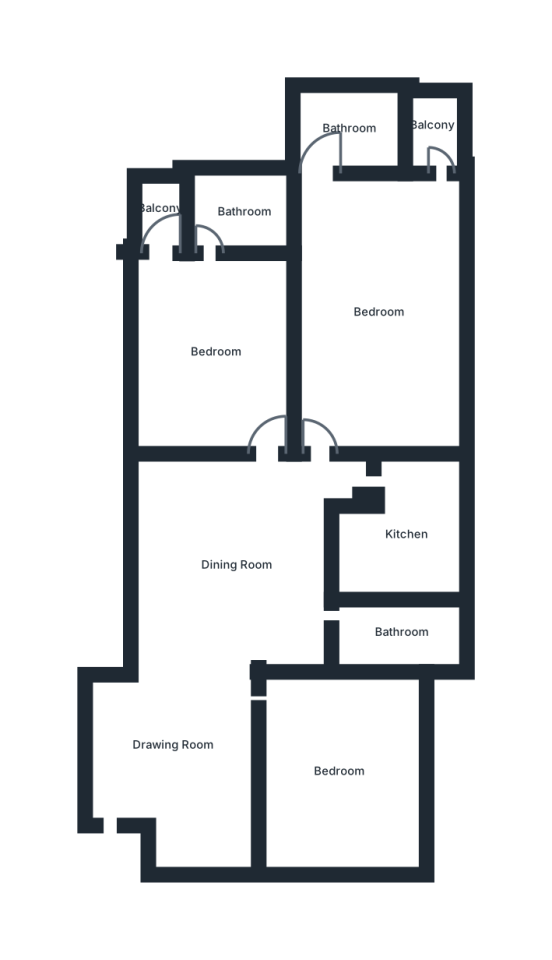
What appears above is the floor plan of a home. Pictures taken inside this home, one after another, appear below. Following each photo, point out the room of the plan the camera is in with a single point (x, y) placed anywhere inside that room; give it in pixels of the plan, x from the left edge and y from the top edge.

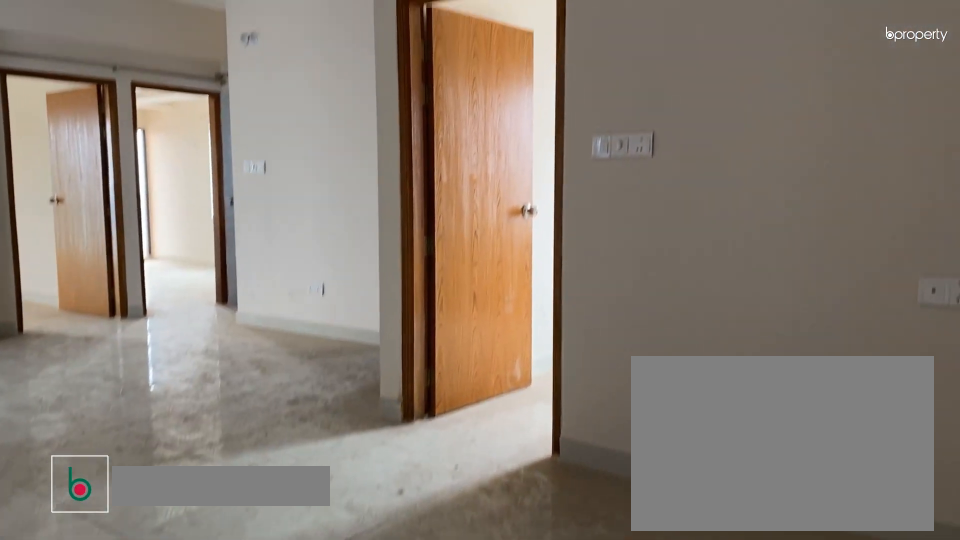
(174, 748)
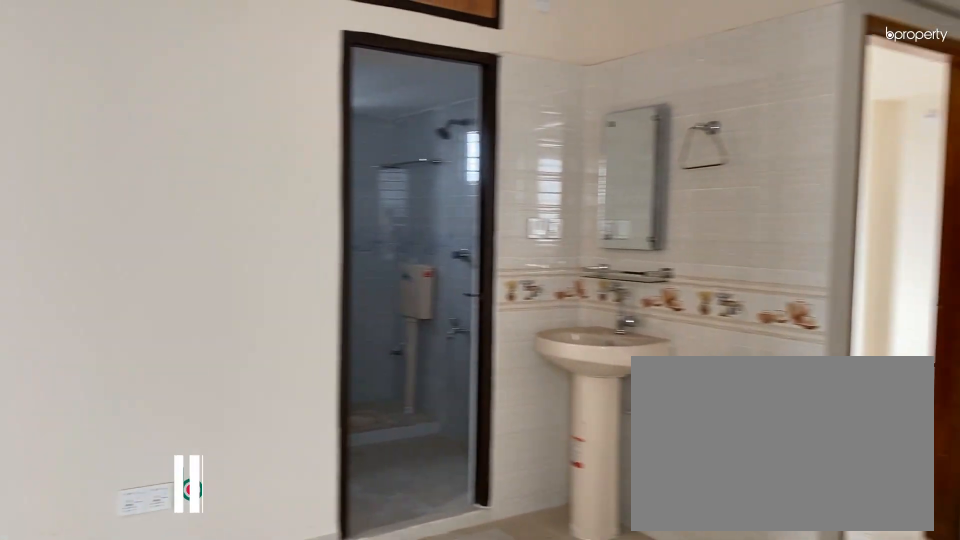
(239, 566)
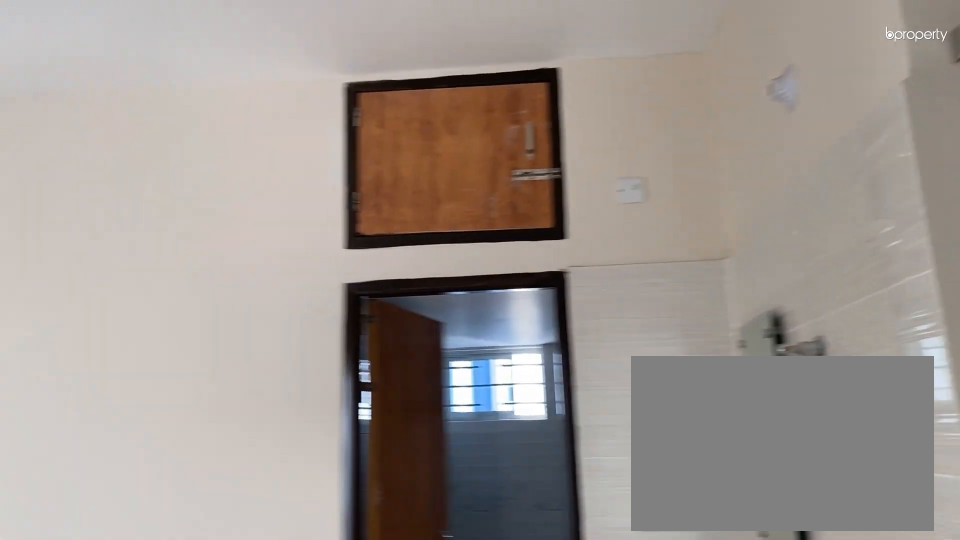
(239, 566)
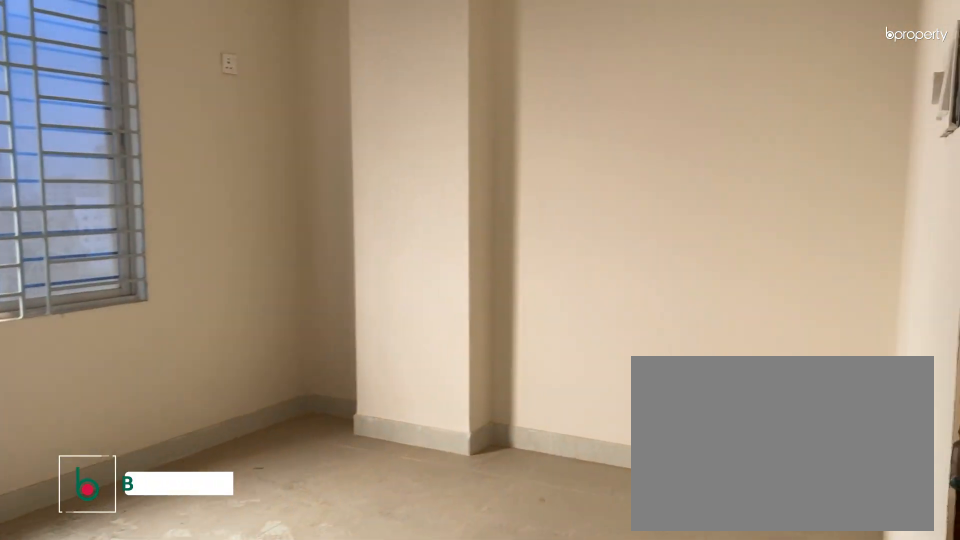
(343, 772)
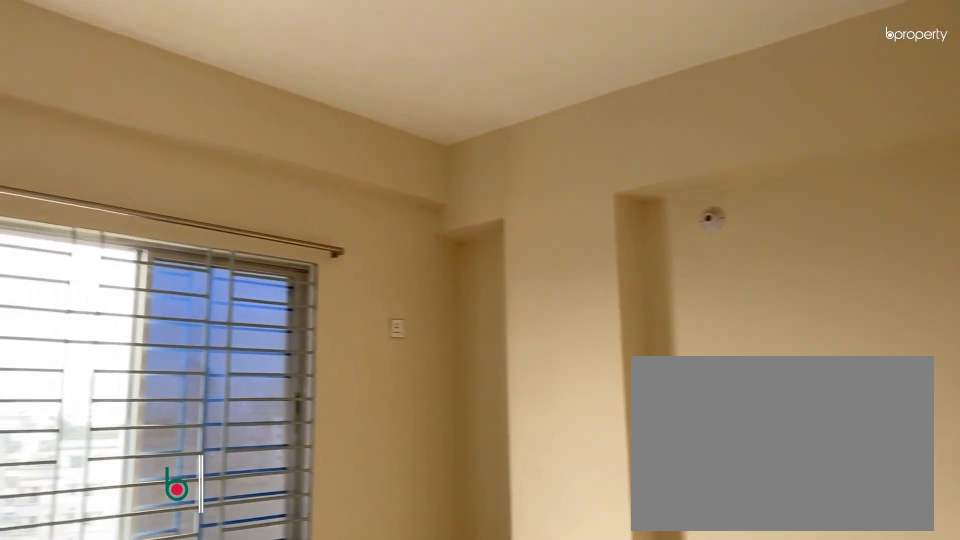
(343, 772)
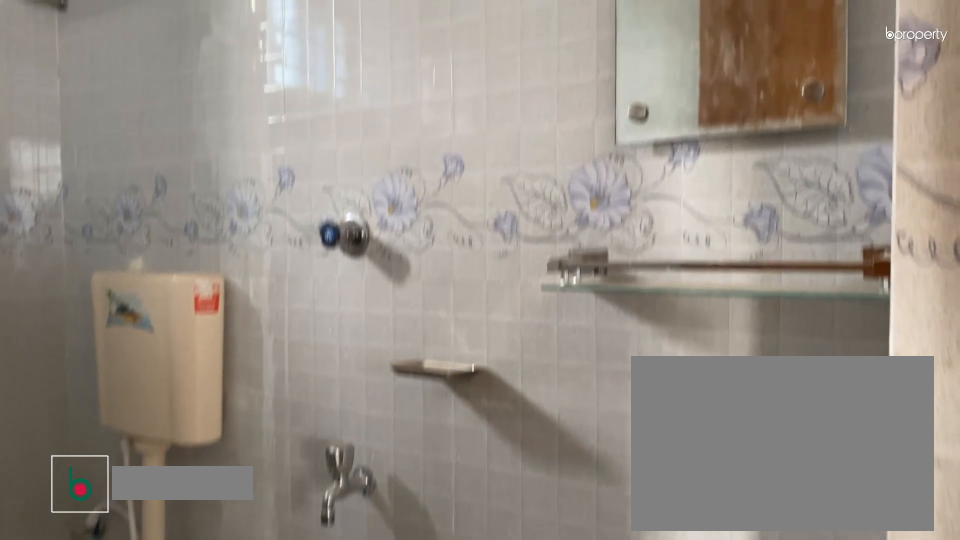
(401, 634)
